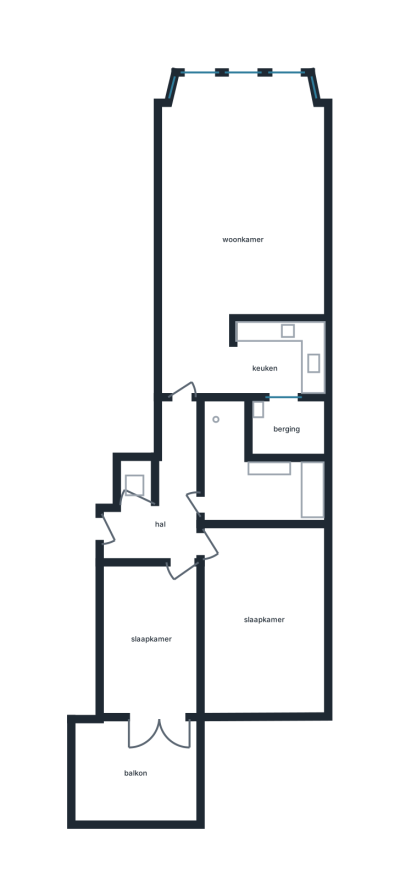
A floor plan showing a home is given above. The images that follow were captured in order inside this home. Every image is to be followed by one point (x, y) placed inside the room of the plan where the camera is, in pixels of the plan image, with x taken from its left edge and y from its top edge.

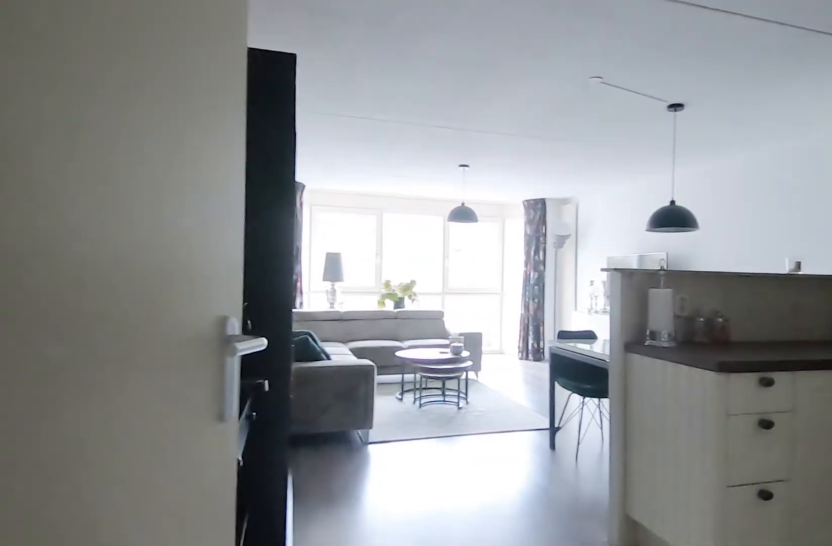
(235, 219)
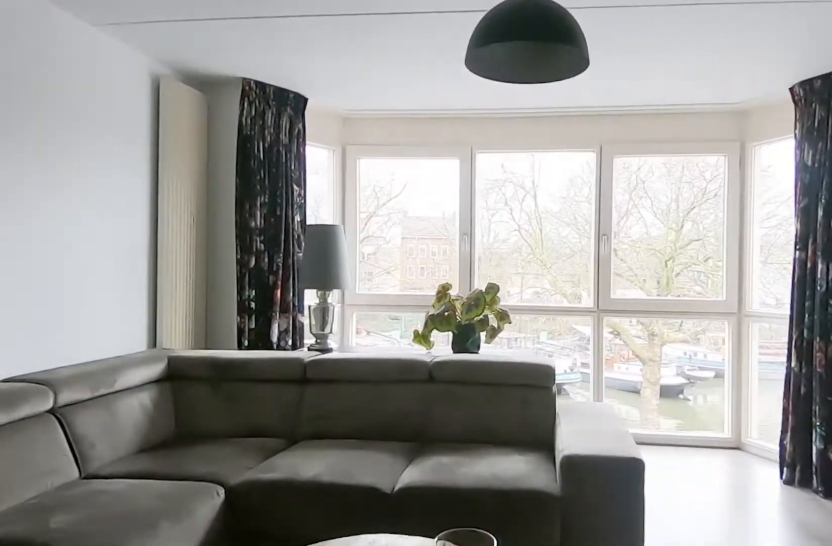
(235, 219)
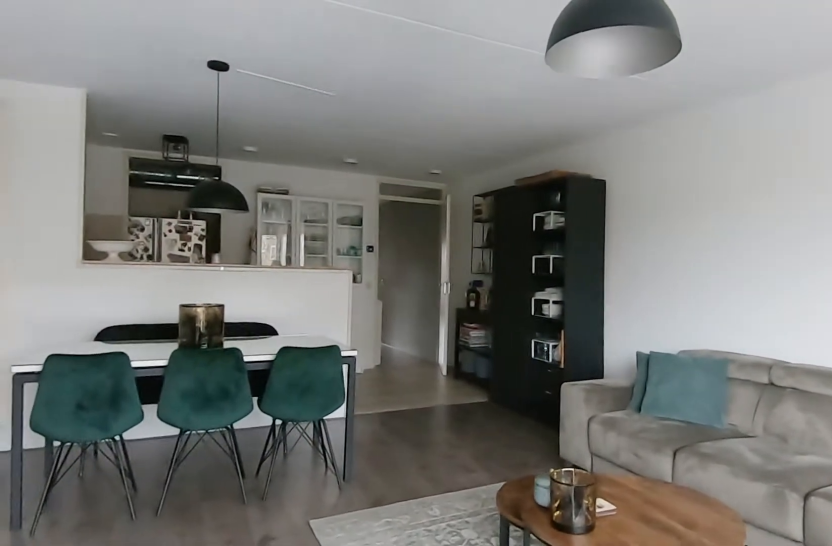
(235, 219)
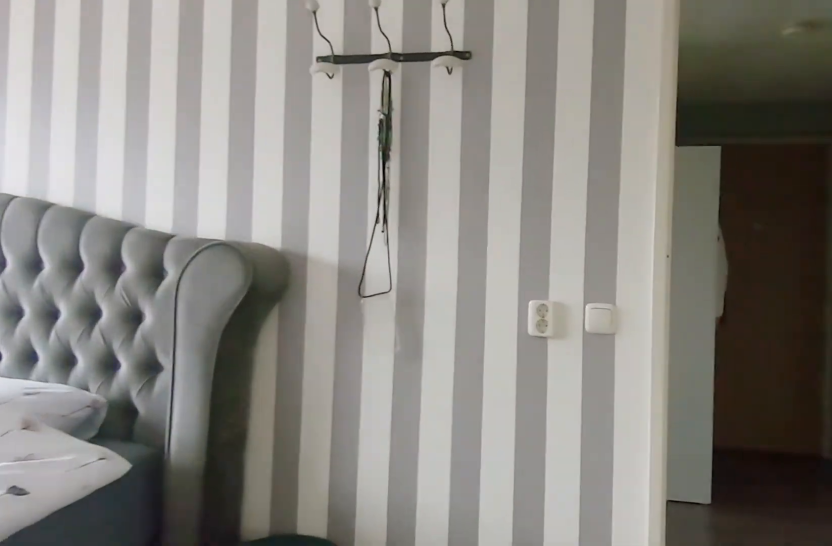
(262, 620)
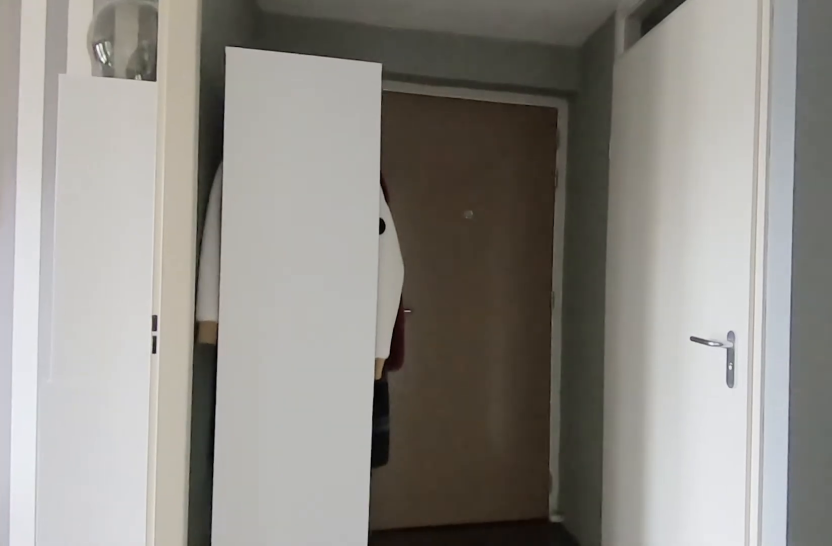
(166, 498)
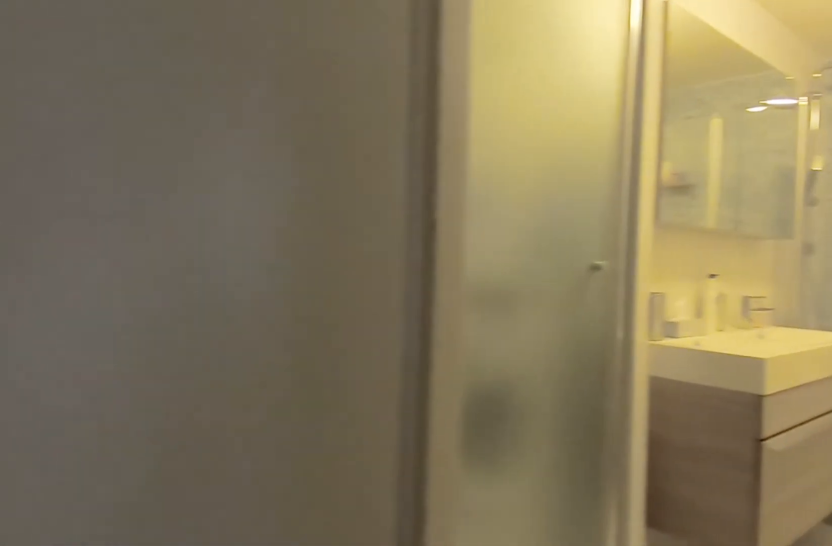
(253, 474)
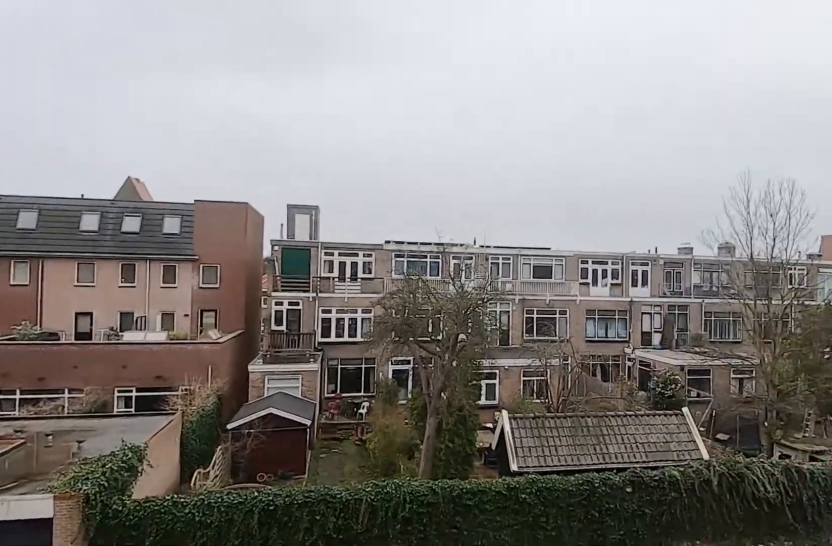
(141, 772)
